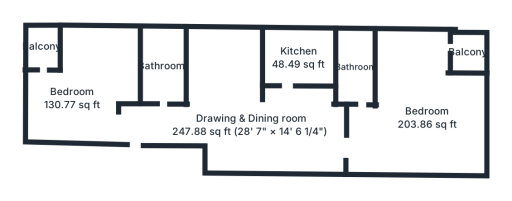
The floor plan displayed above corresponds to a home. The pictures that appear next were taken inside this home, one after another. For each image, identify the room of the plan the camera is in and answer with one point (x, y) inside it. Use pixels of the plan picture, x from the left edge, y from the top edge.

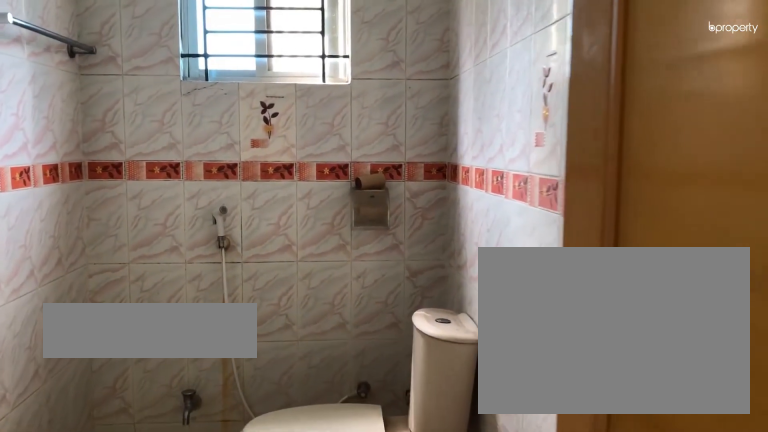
(356, 68)
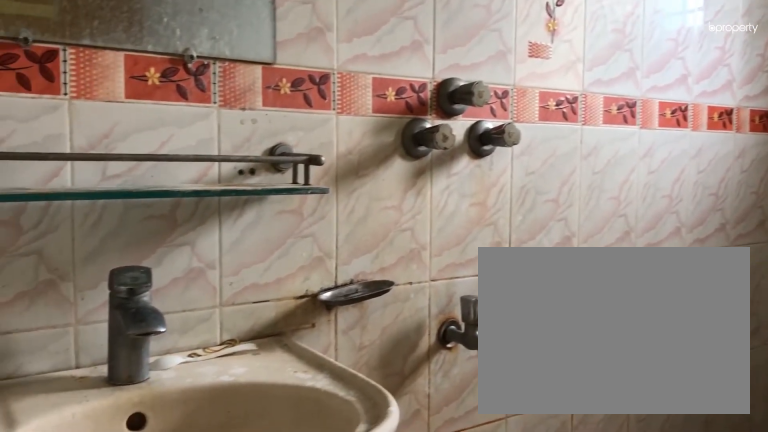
(356, 68)
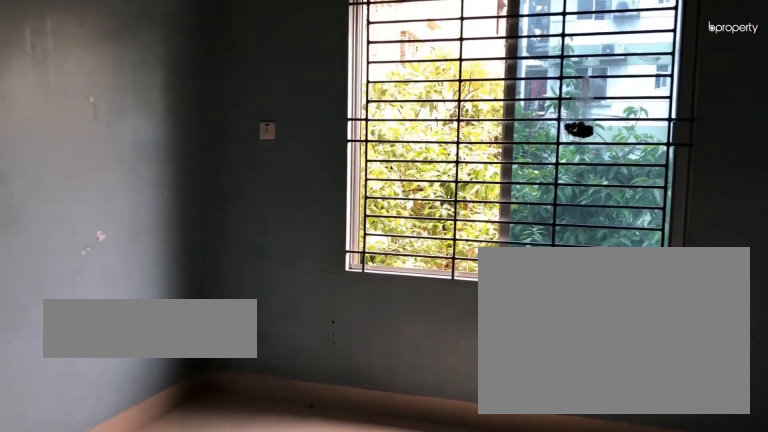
(73, 99)
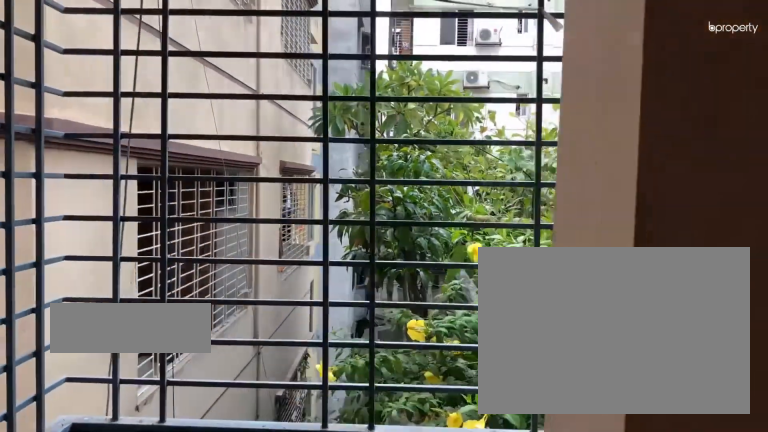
(42, 46)
